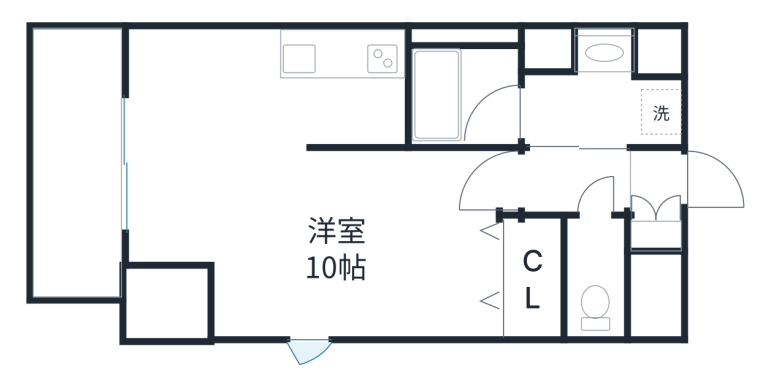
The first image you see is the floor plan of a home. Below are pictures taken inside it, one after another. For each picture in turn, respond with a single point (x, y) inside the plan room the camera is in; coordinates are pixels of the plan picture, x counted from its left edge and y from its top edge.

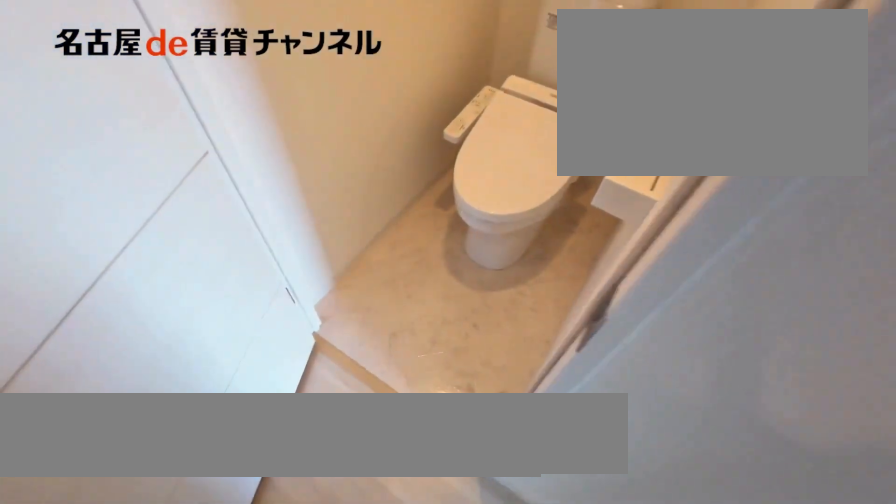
(598, 280)
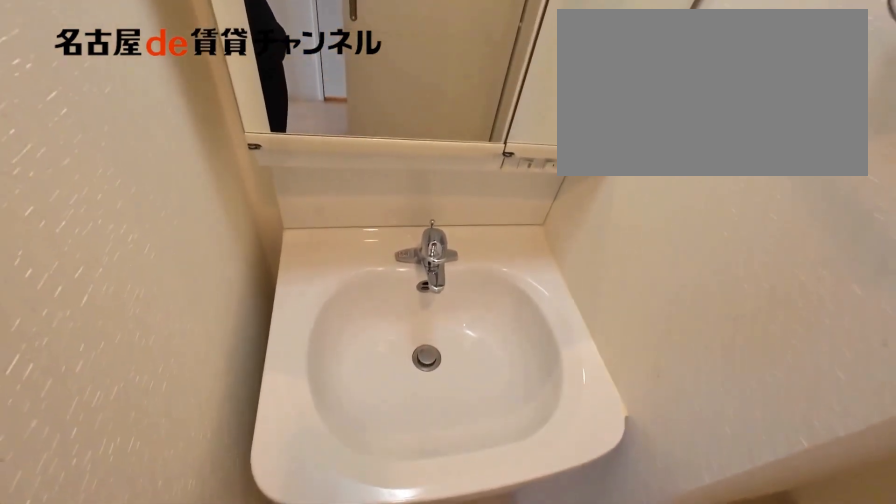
(600, 85)
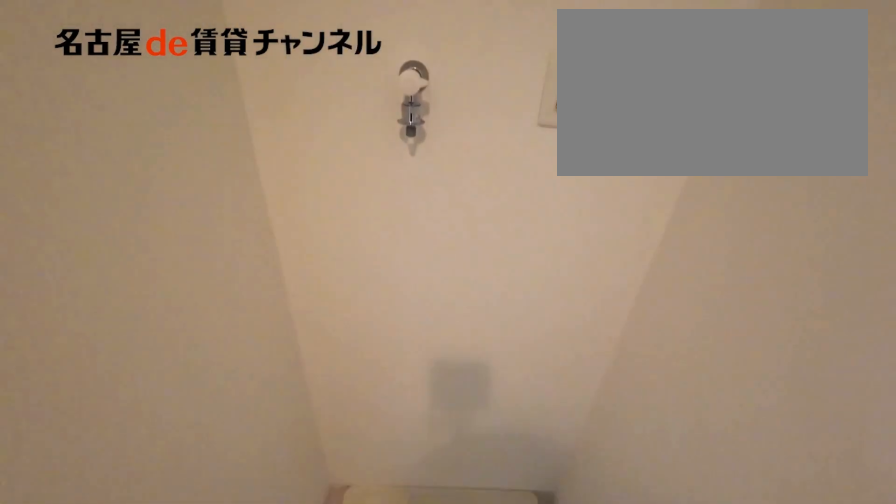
(600, 85)
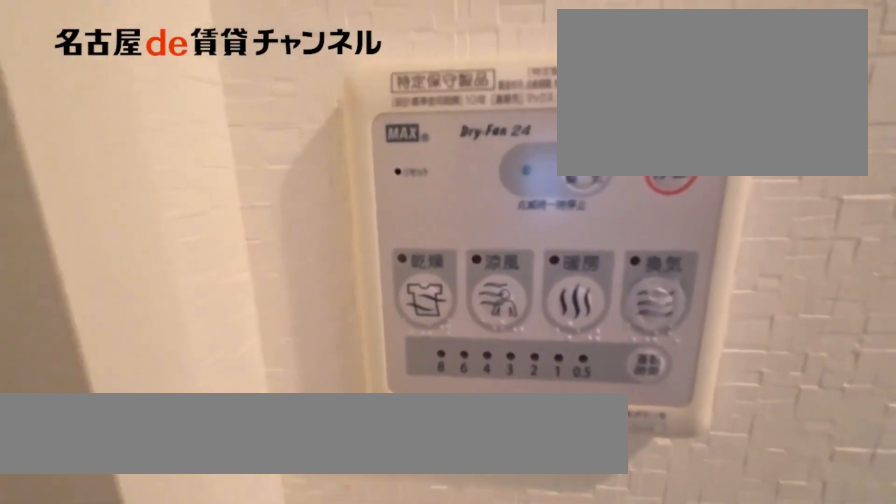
(467, 85)
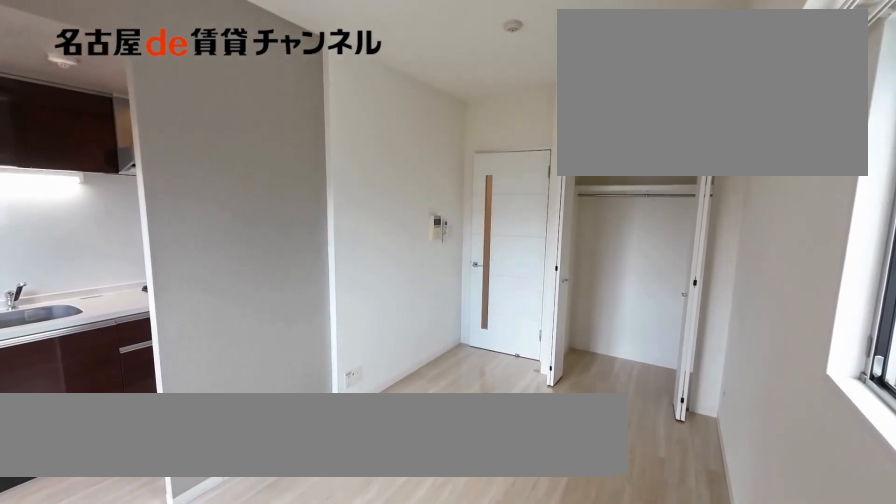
(349, 256)
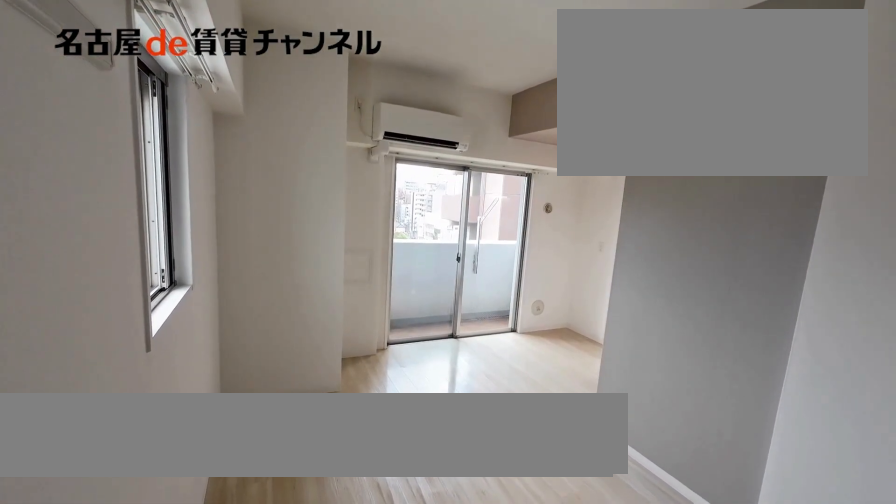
(349, 256)
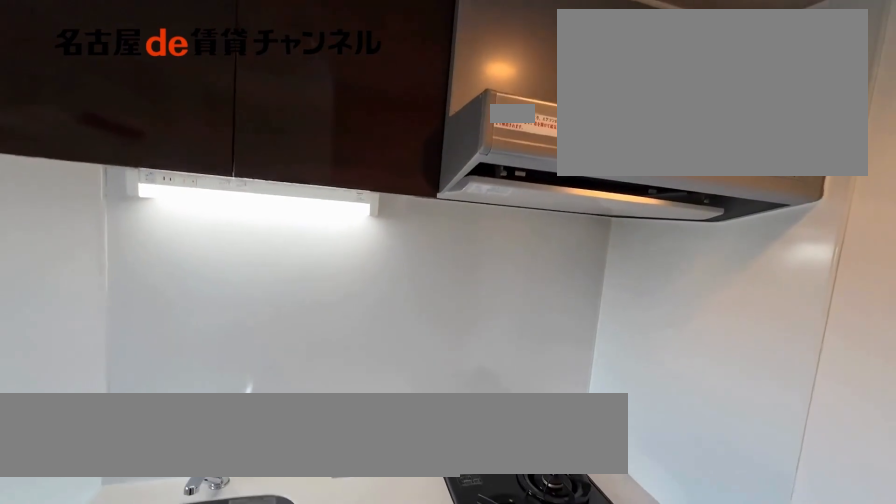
(344, 86)
